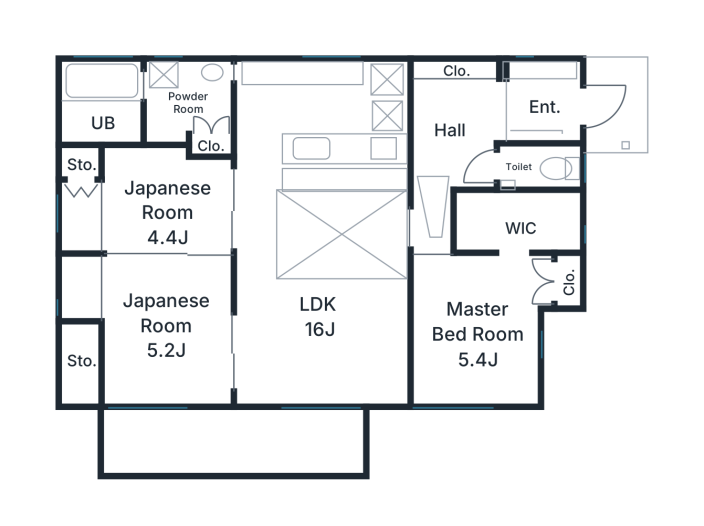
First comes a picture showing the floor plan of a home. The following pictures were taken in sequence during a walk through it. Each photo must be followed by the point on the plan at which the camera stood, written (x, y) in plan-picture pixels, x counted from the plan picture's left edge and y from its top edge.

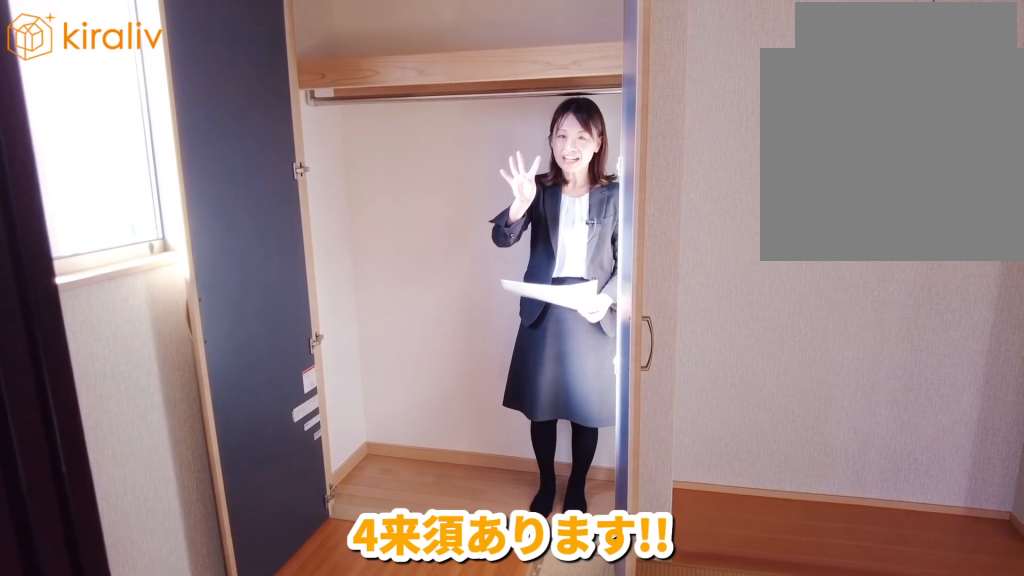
(100, 262)
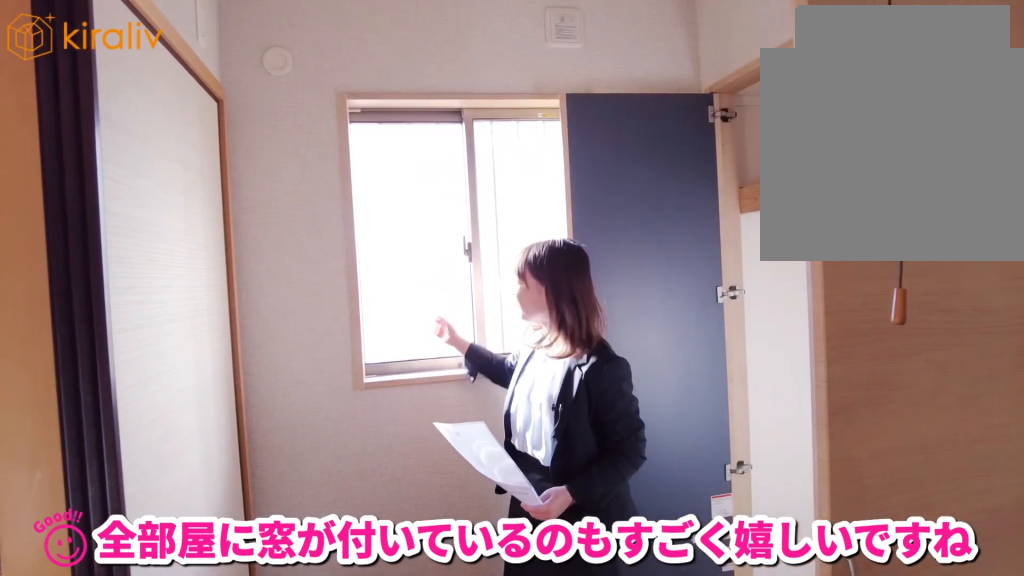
(107, 276)
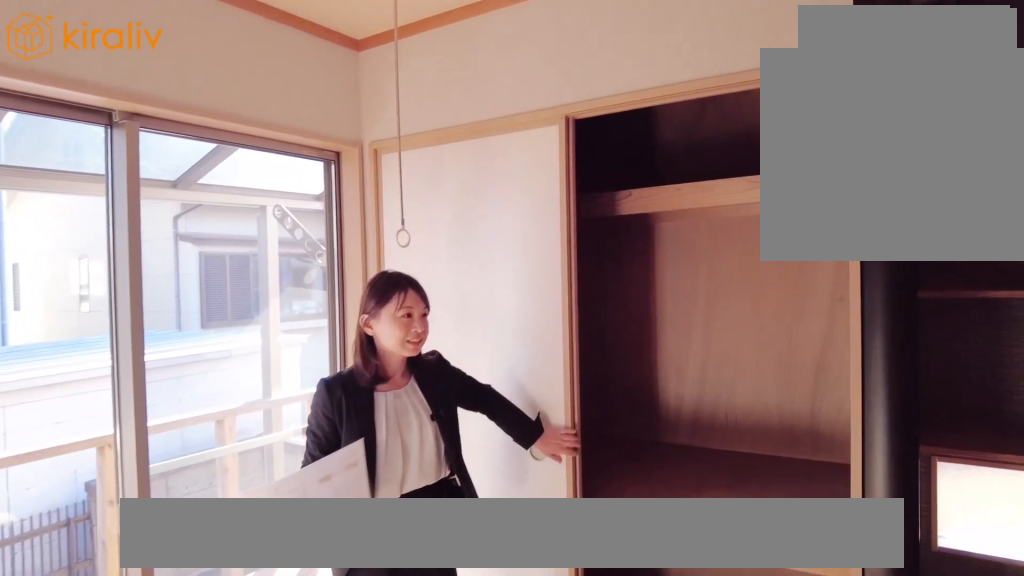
(118, 377)
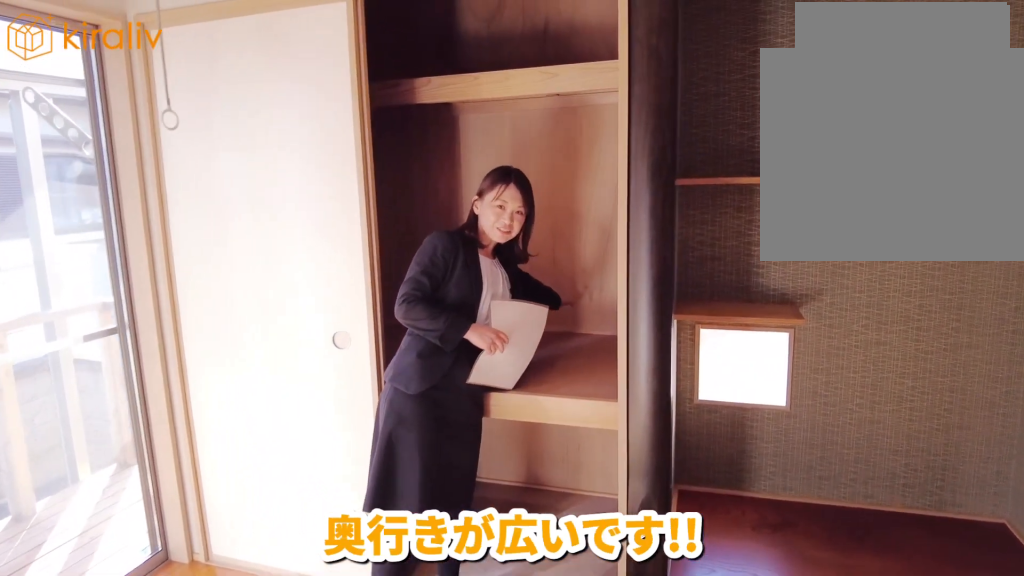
(118, 367)
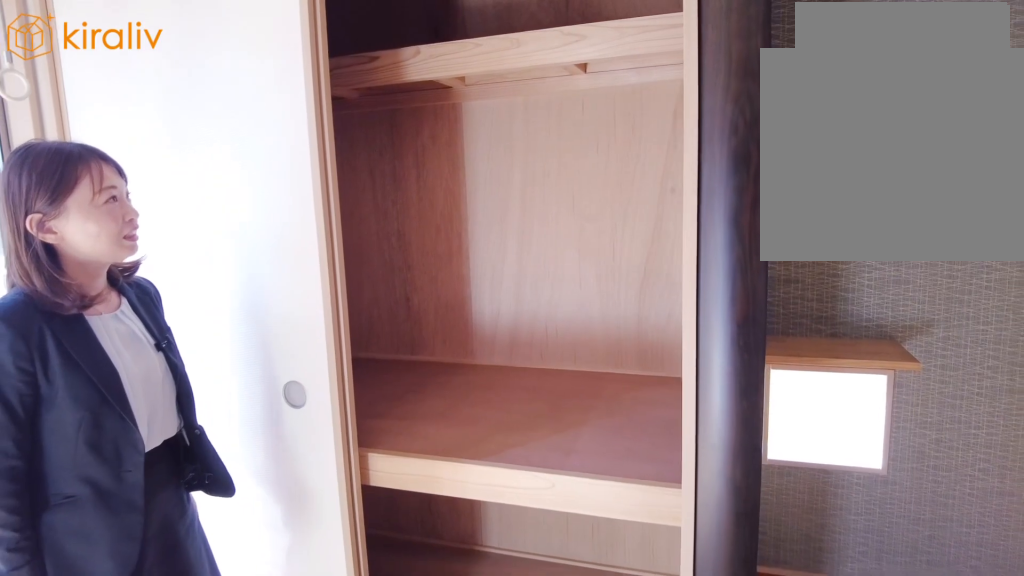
(119, 362)
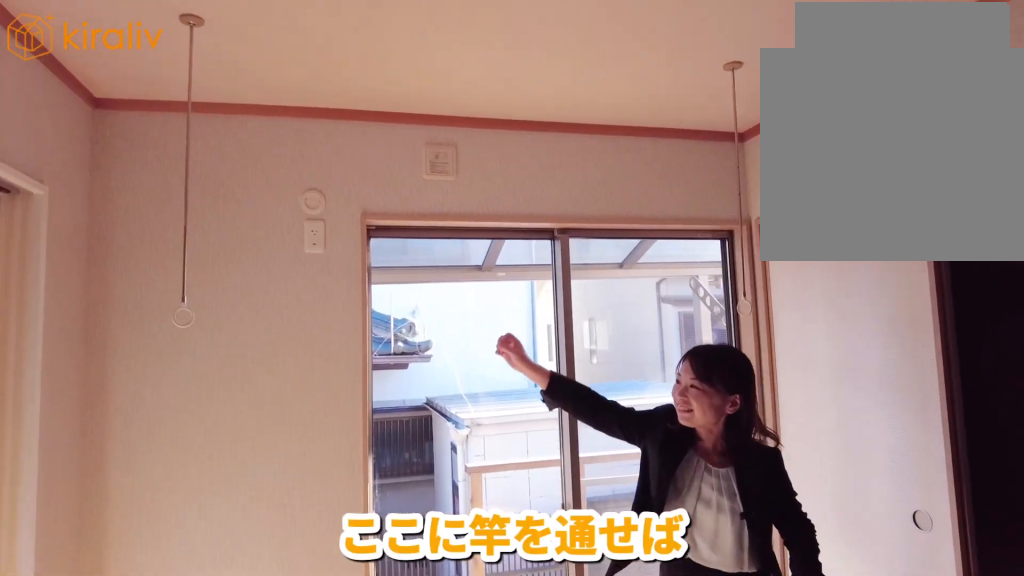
(121, 351)
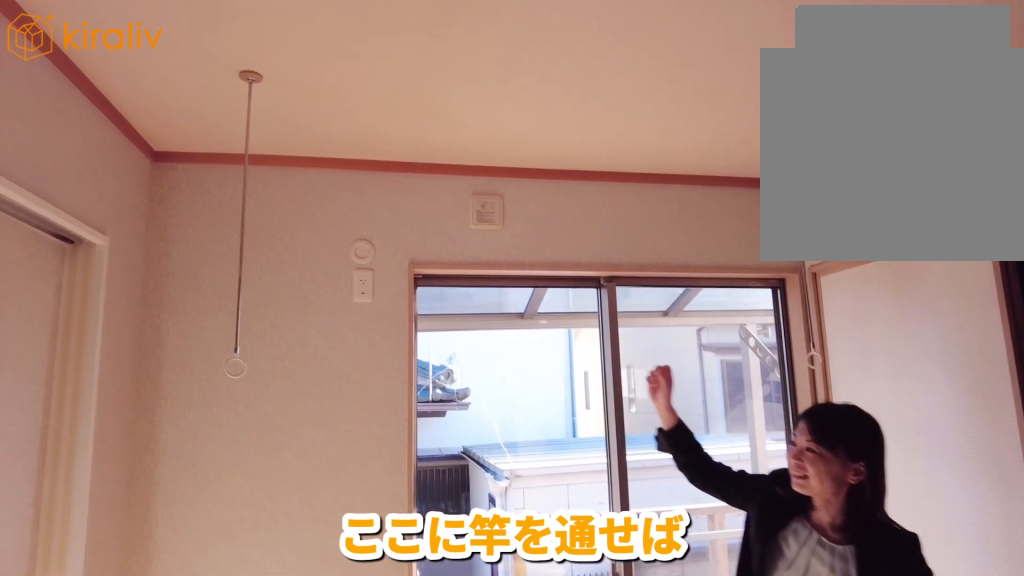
(121, 350)
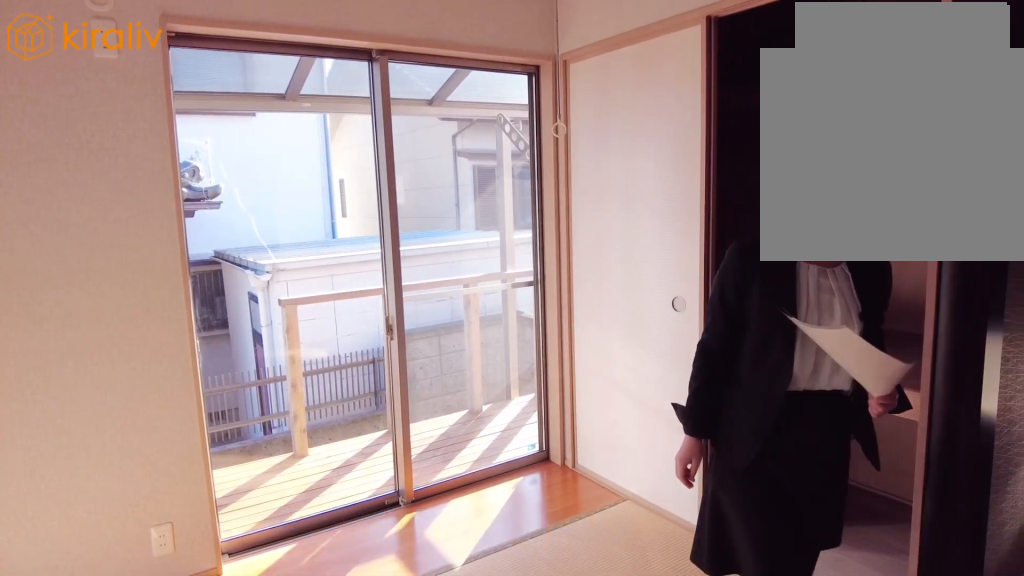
(122, 339)
